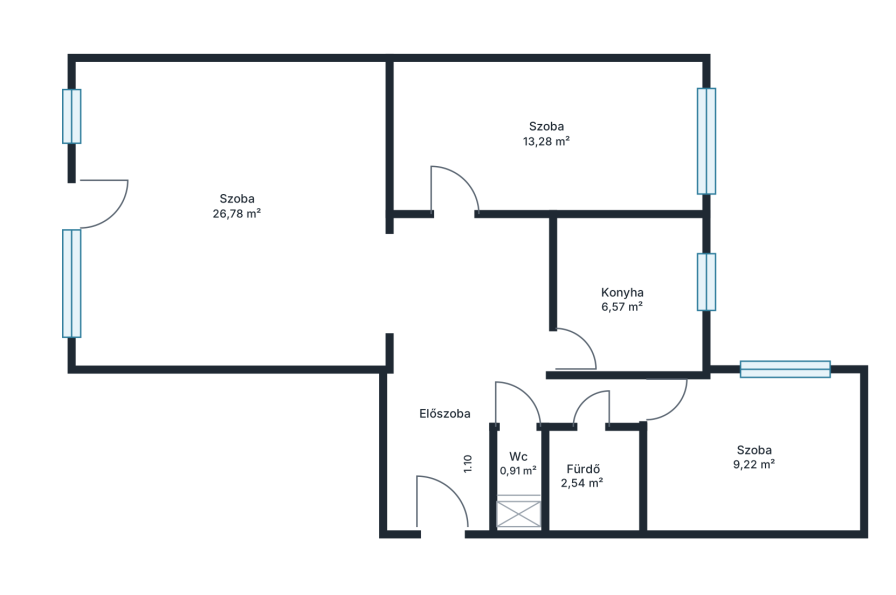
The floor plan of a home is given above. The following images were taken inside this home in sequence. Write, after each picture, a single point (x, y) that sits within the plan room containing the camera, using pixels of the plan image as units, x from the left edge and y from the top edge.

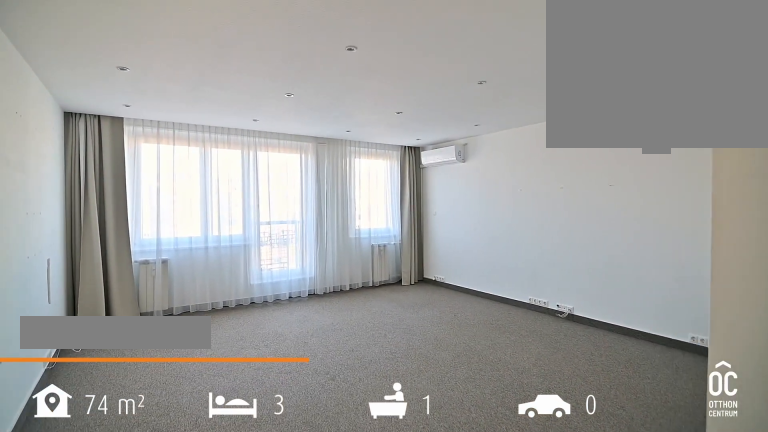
(235, 217)
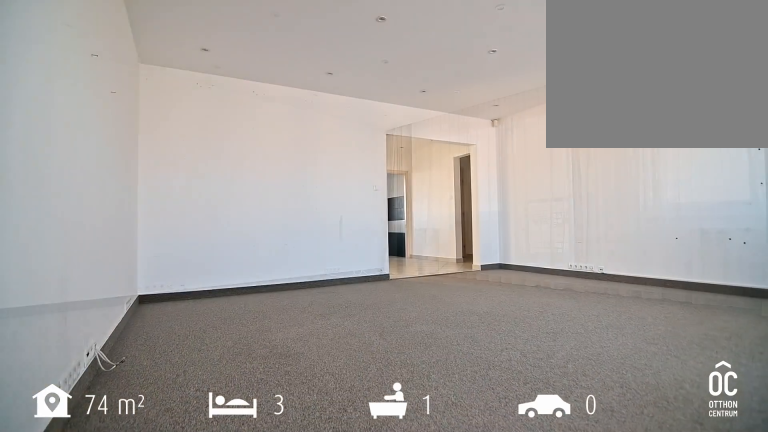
(236, 218)
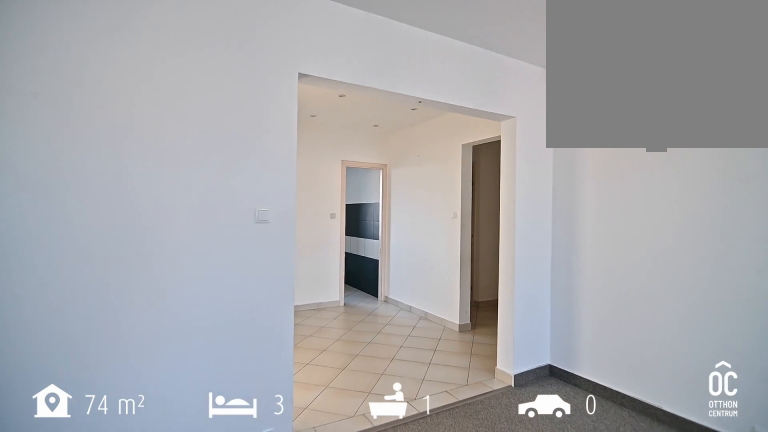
(388, 287)
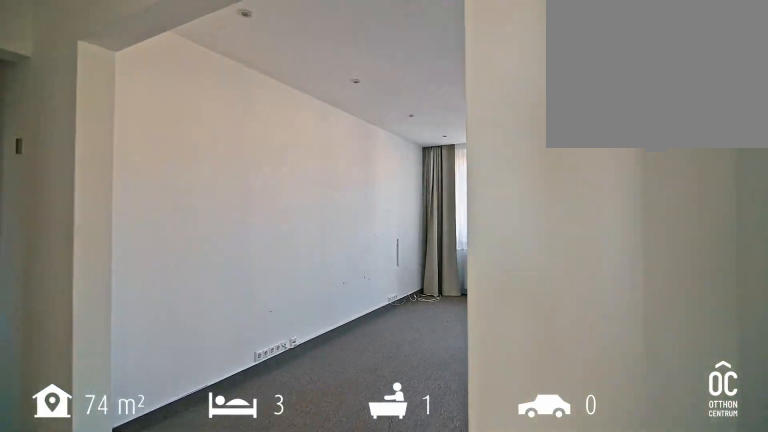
(388, 288)
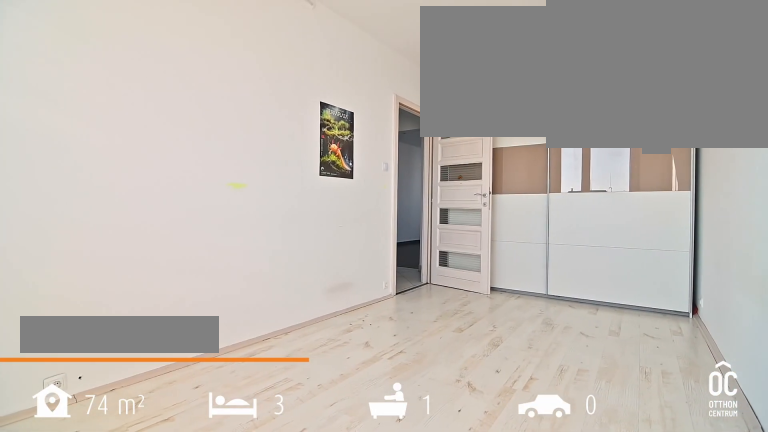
(544, 137)
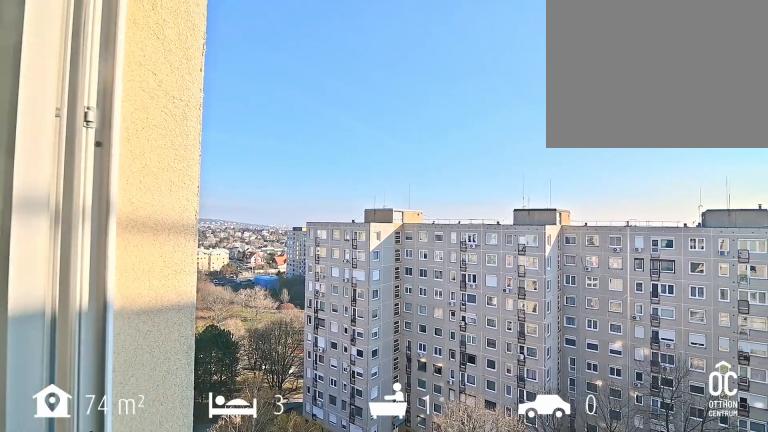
(622, 294)
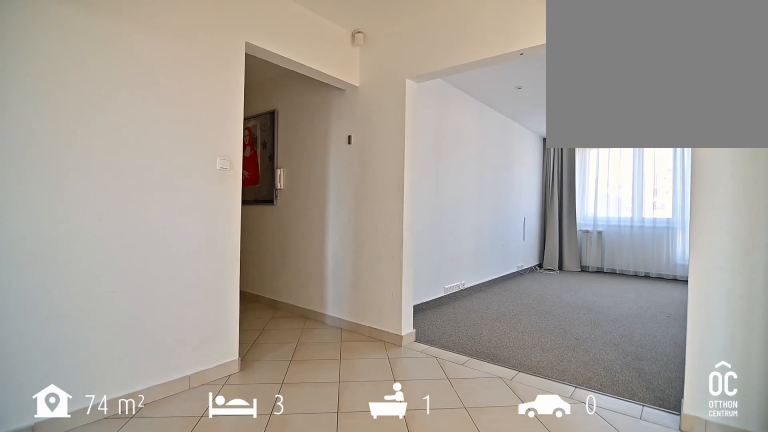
(466, 291)
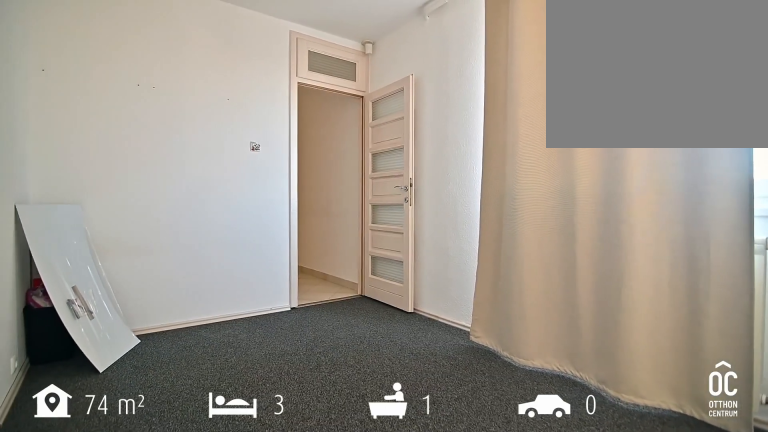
(748, 455)
